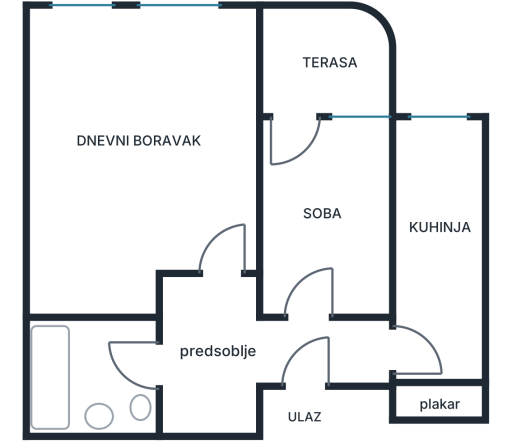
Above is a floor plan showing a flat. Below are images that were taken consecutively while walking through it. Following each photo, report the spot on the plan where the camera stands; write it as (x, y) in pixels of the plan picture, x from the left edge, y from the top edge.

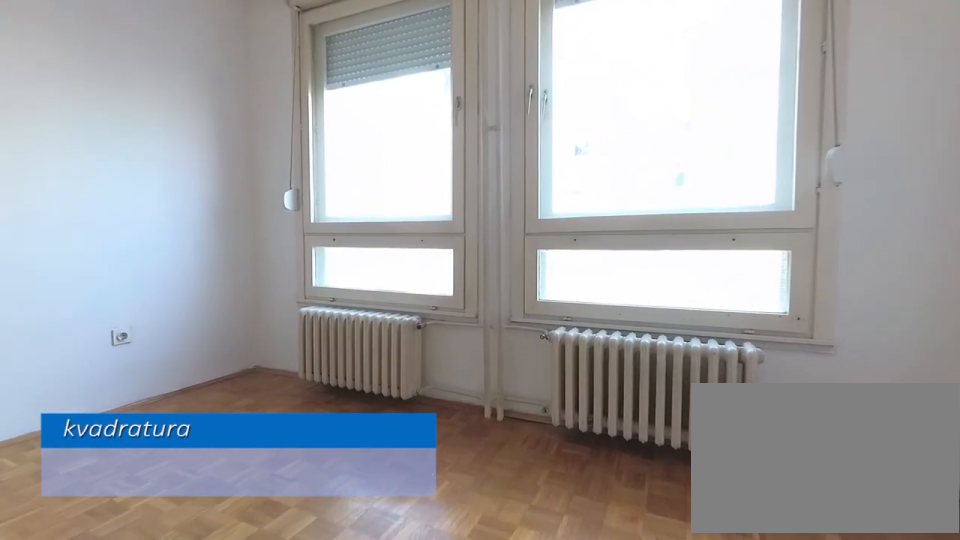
(204, 128)
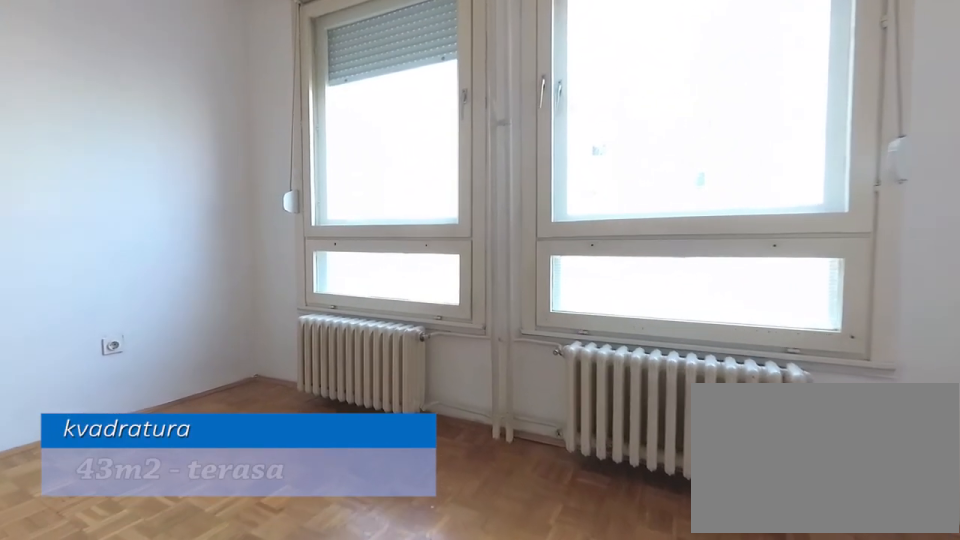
(201, 114)
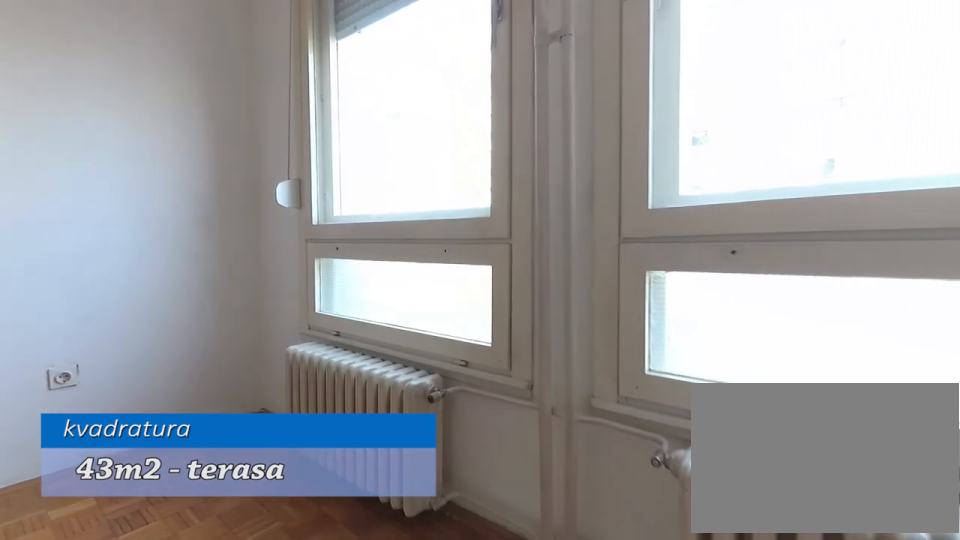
(182, 72)
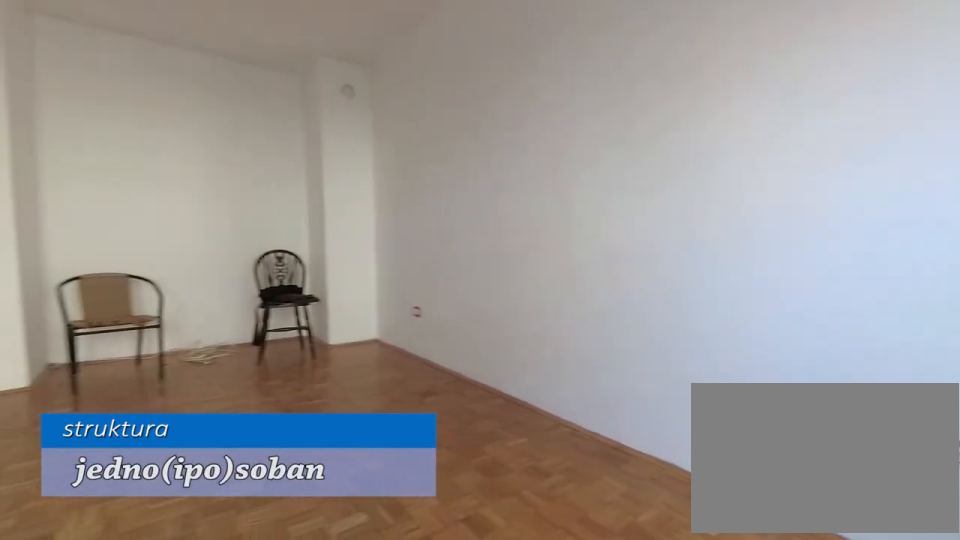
(128, 39)
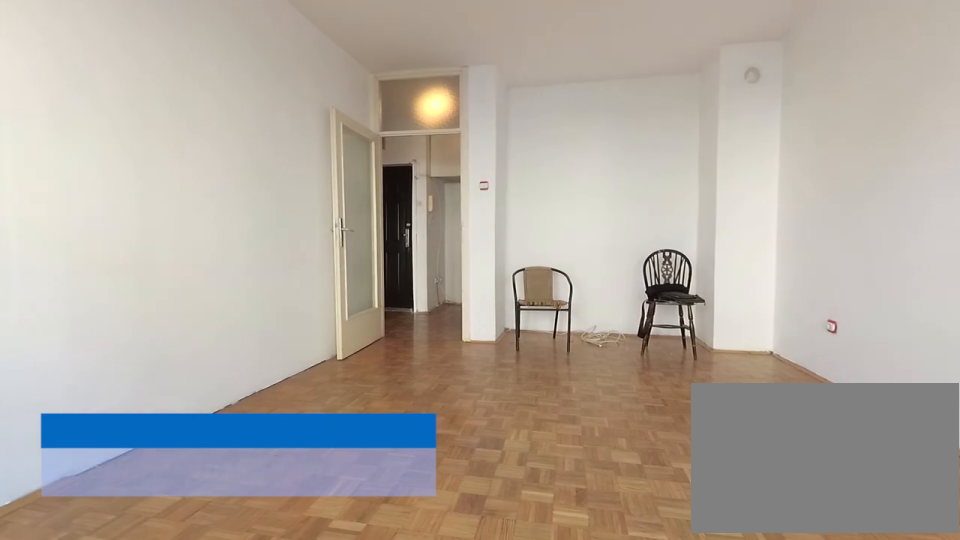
(135, 28)
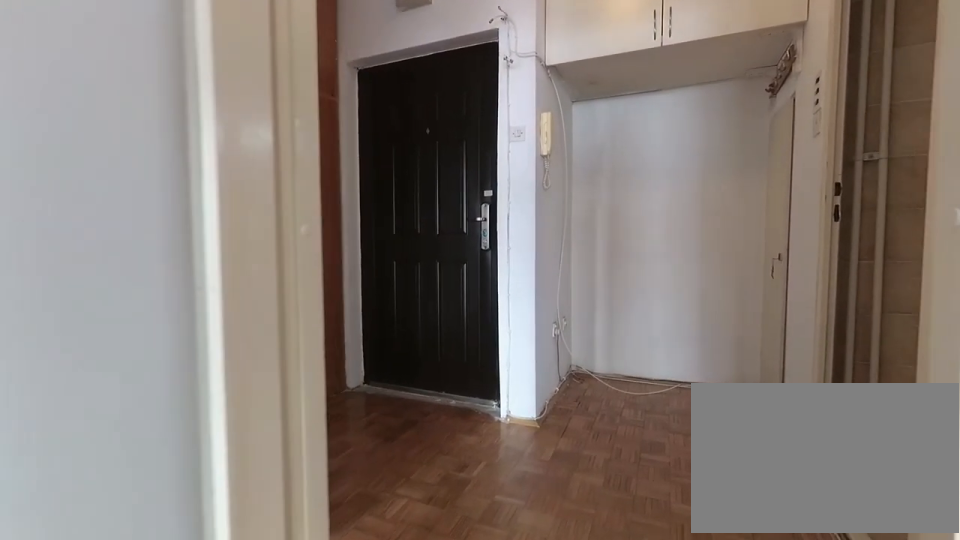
(215, 230)
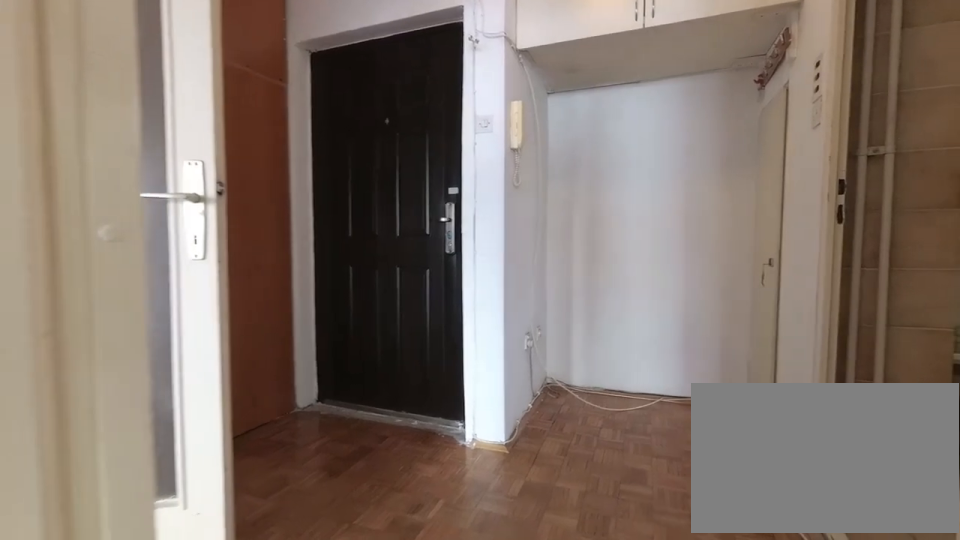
(218, 248)
